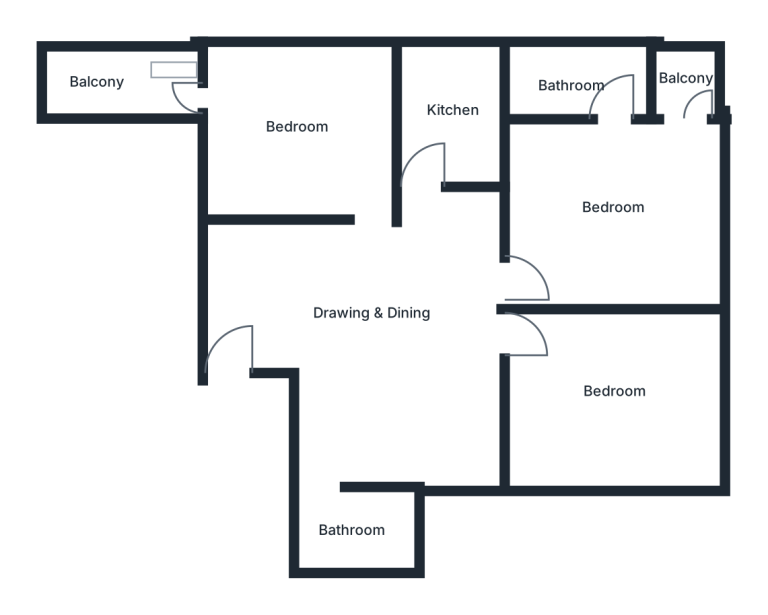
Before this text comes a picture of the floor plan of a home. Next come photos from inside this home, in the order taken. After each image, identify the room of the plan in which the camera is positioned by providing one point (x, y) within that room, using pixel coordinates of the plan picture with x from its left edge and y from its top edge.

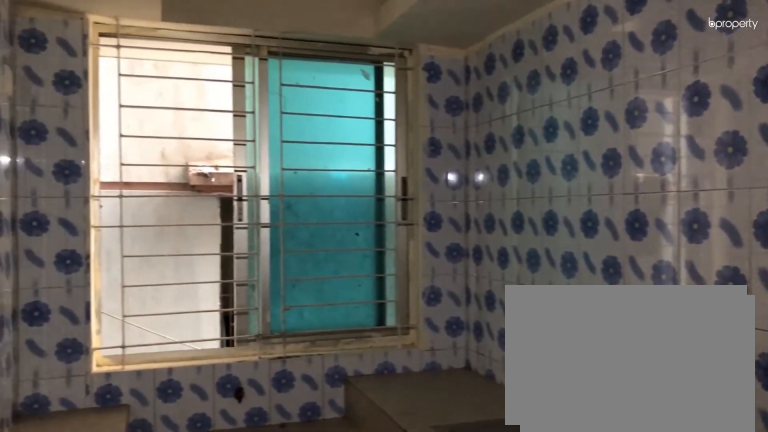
(453, 105)
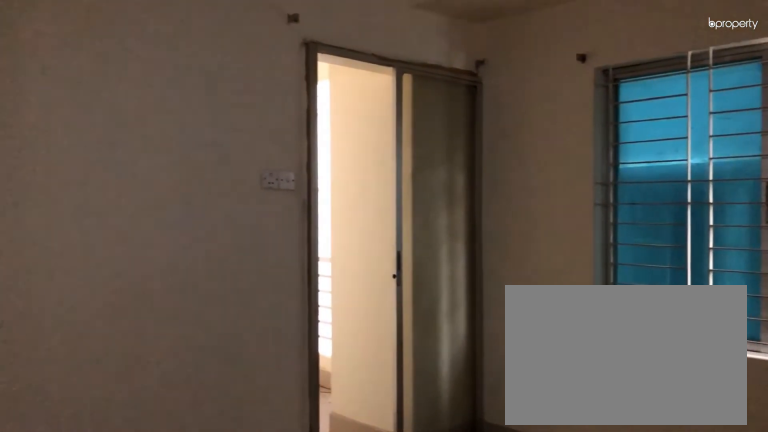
(295, 126)
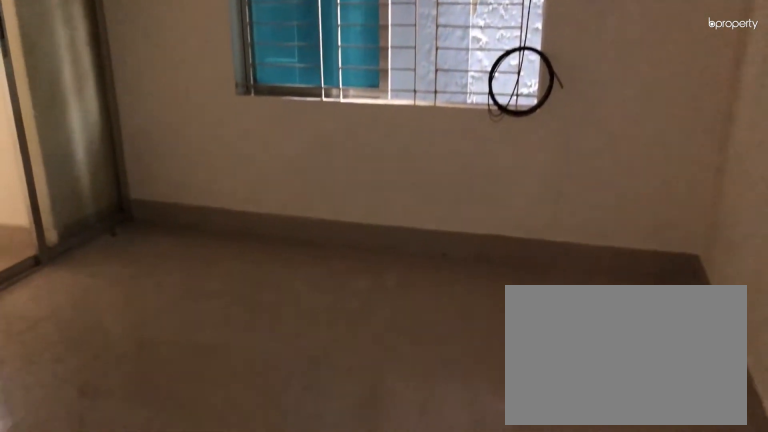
(295, 126)
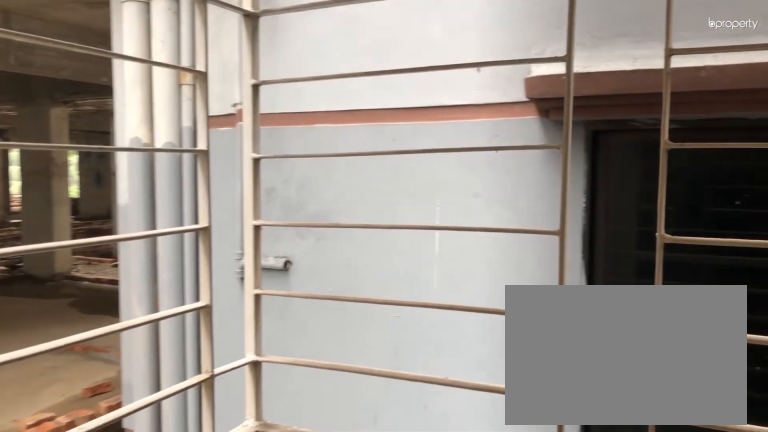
(98, 84)
